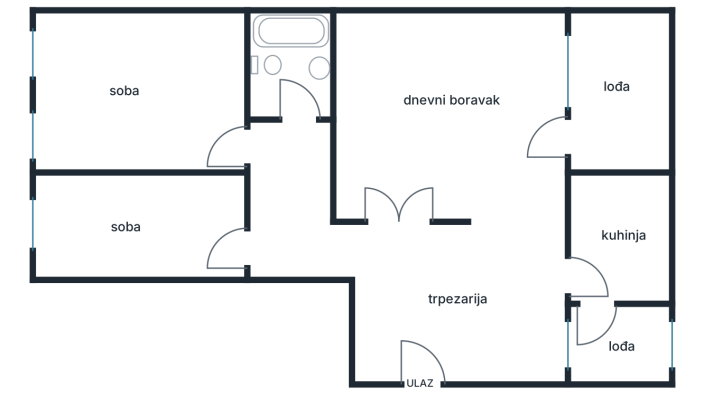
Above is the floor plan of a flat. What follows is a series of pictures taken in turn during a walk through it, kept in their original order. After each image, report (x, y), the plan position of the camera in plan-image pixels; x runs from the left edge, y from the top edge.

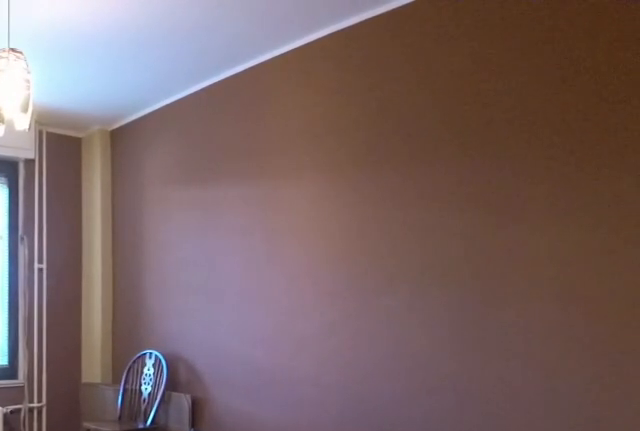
(237, 140)
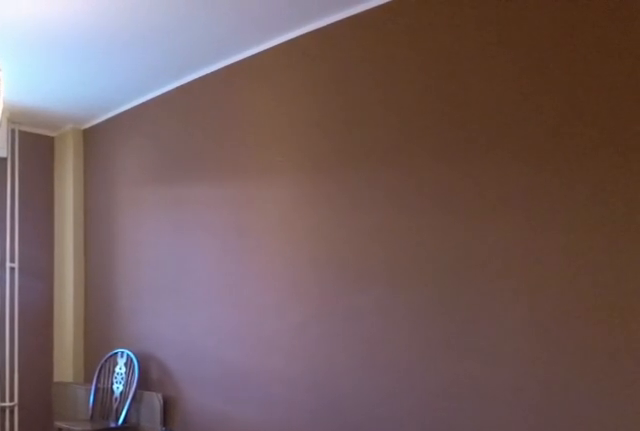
(236, 140)
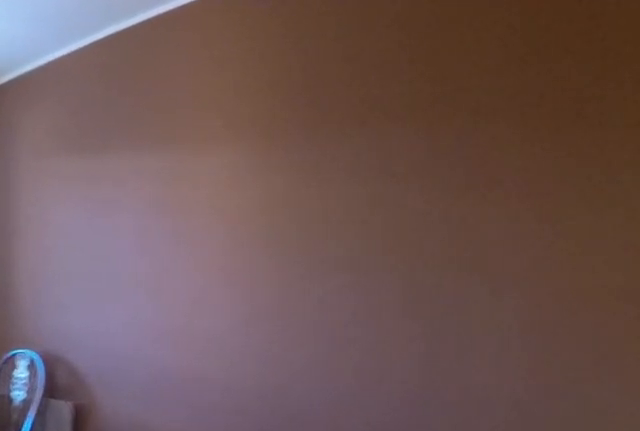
(217, 120)
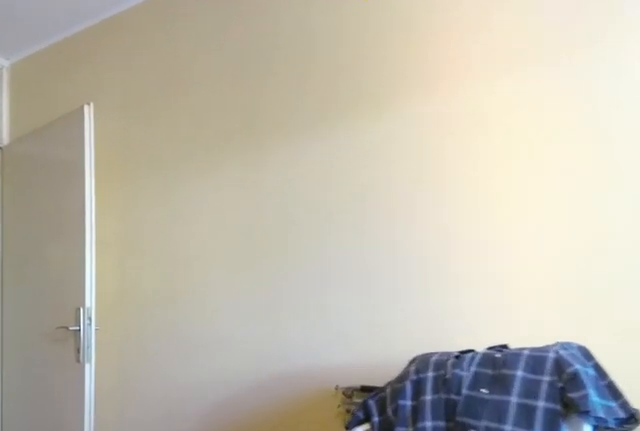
(160, 94)
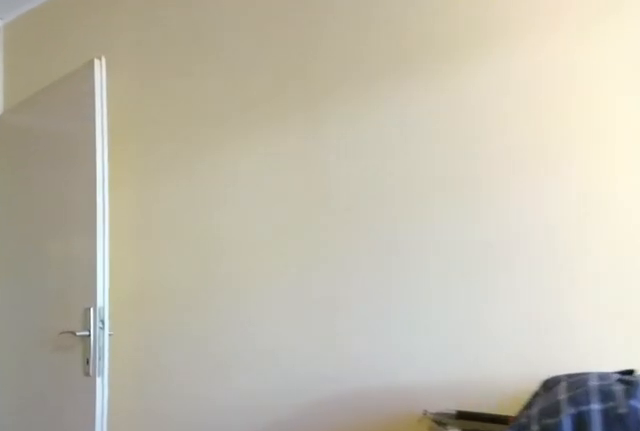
(169, 106)
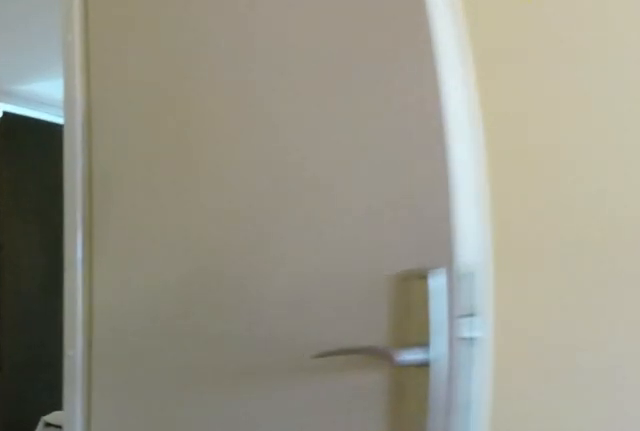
(213, 127)
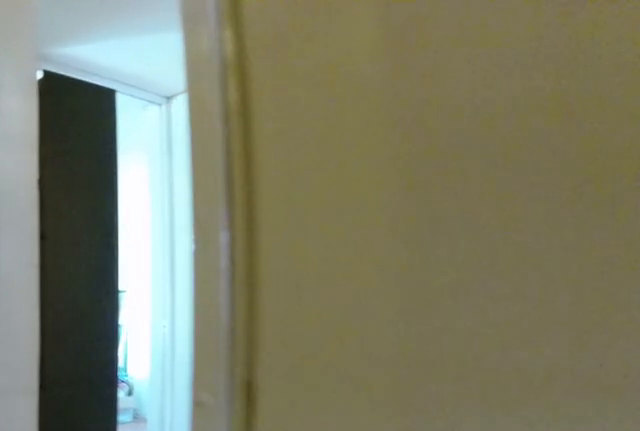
(232, 132)
